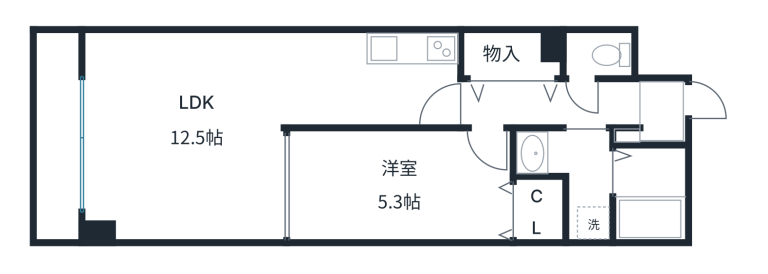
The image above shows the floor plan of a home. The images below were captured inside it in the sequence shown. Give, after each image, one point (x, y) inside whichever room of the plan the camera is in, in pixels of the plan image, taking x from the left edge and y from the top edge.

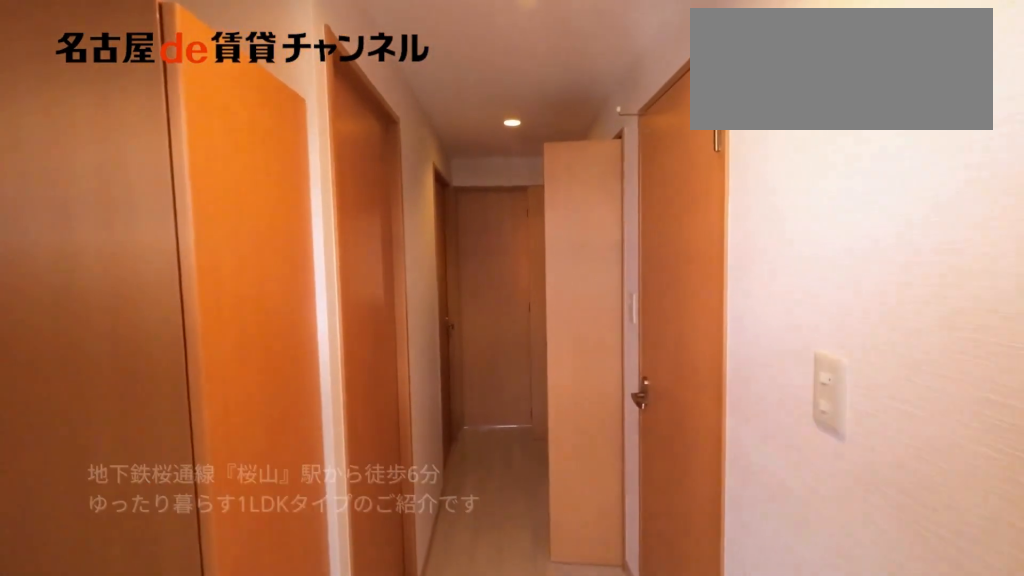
(661, 112)
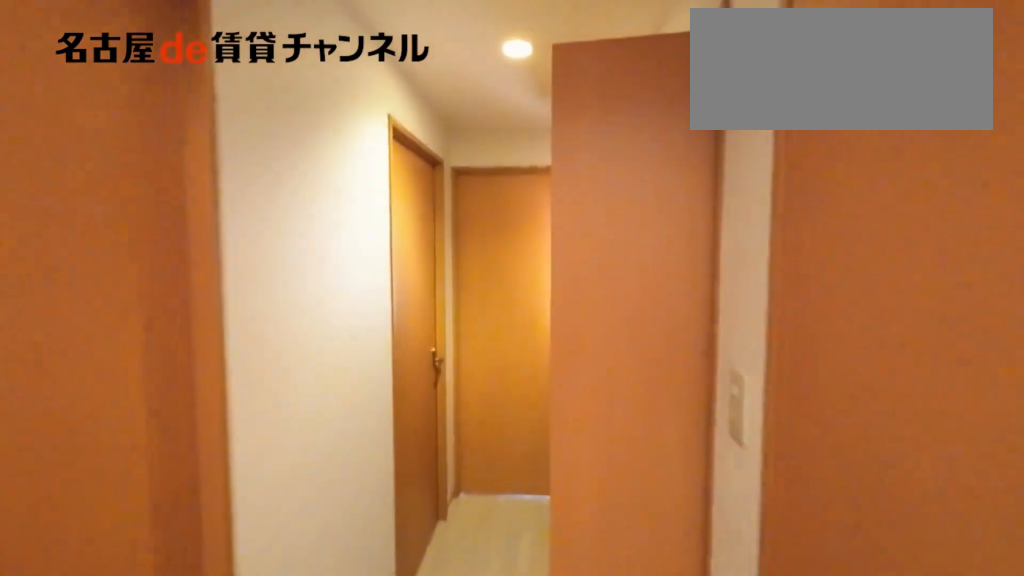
(553, 104)
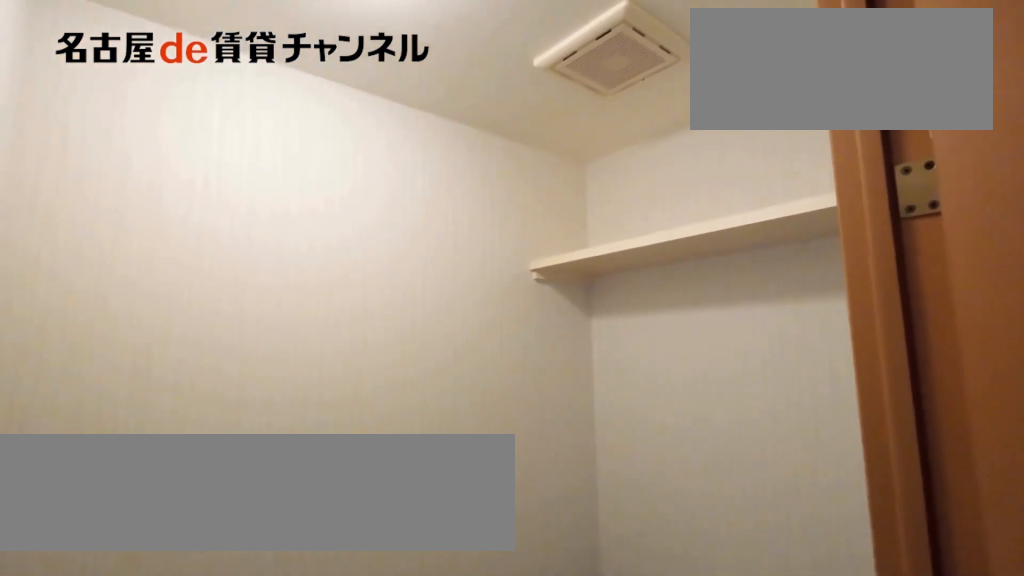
(598, 55)
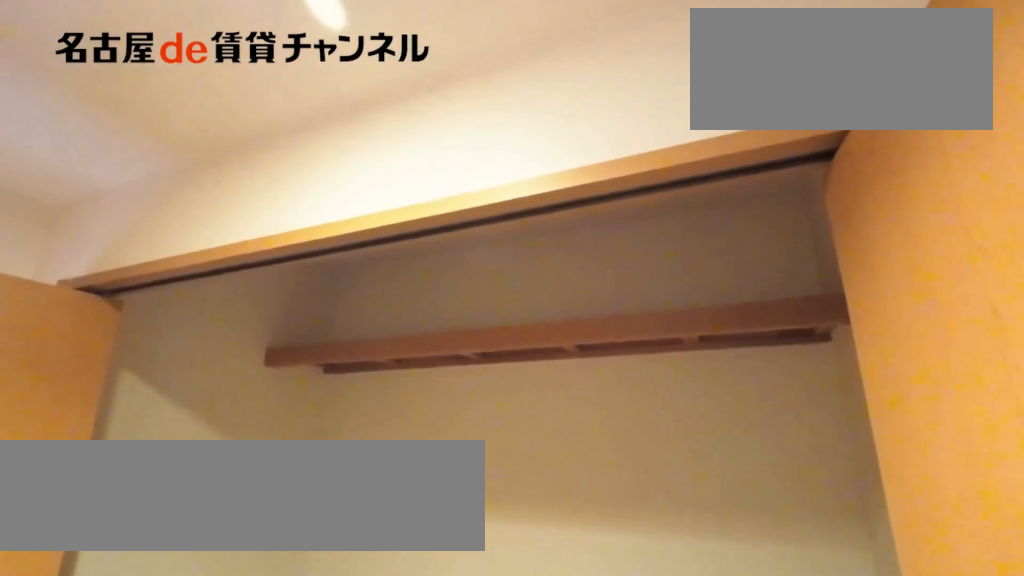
(507, 56)
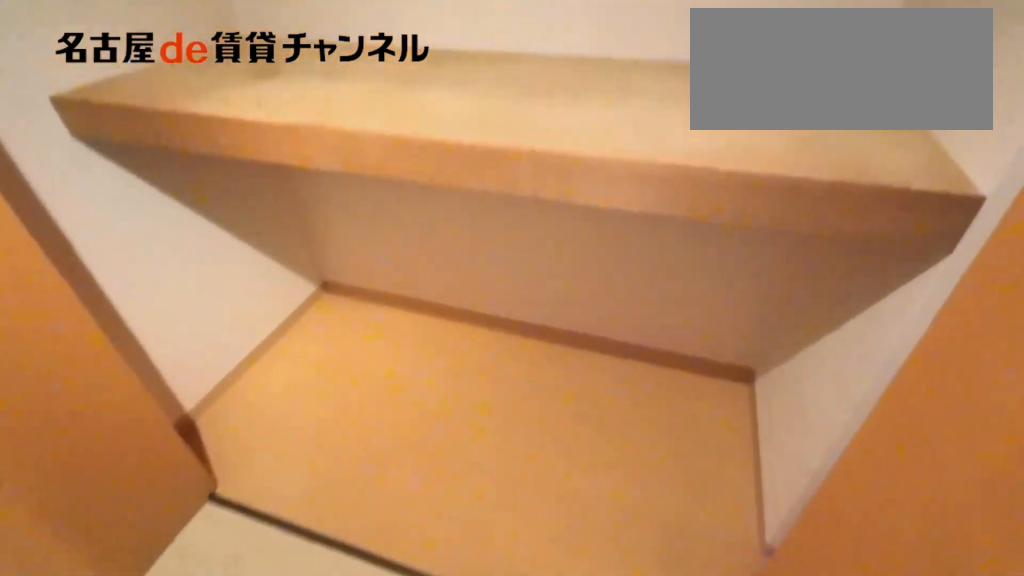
(507, 56)
